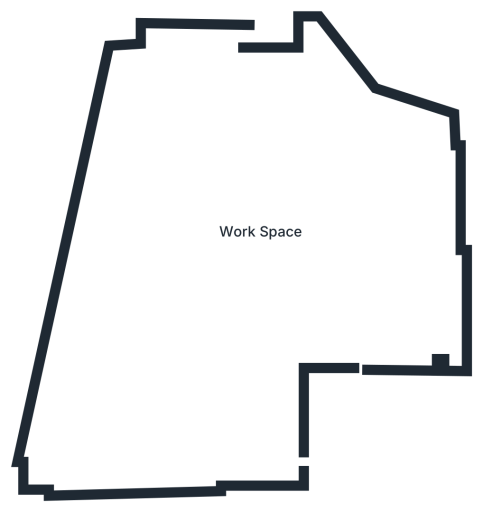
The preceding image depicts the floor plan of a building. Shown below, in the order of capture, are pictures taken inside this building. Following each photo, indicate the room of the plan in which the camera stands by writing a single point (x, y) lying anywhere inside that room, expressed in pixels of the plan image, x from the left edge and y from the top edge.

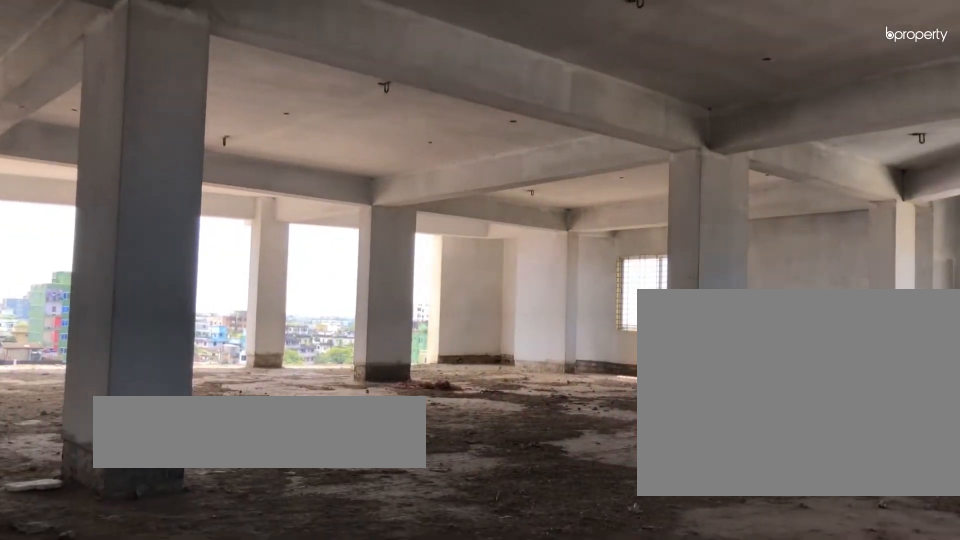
(343, 282)
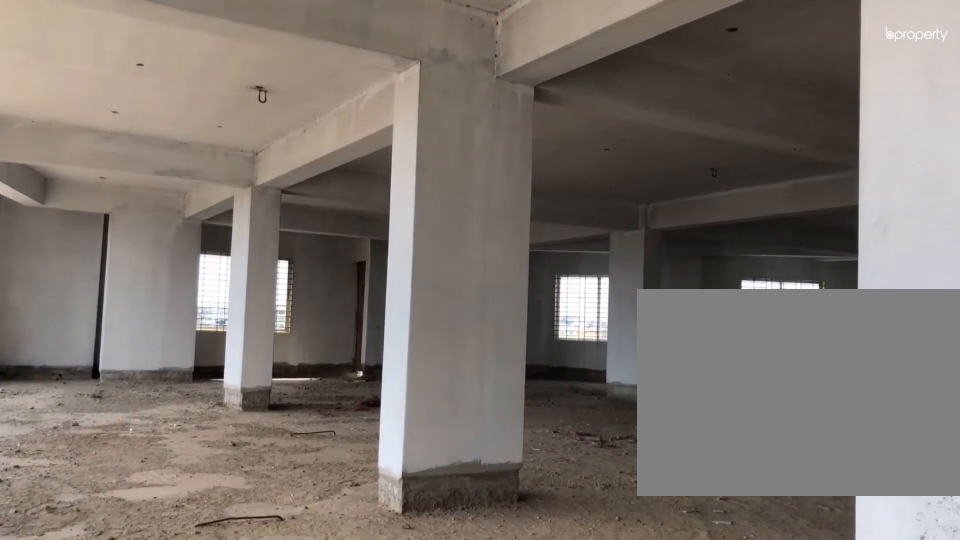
(249, 247)
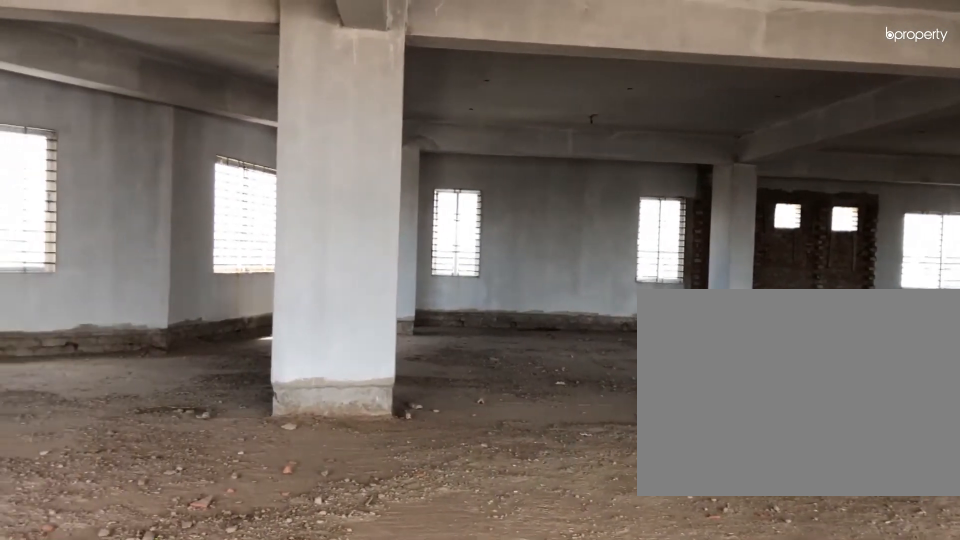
(249, 247)
